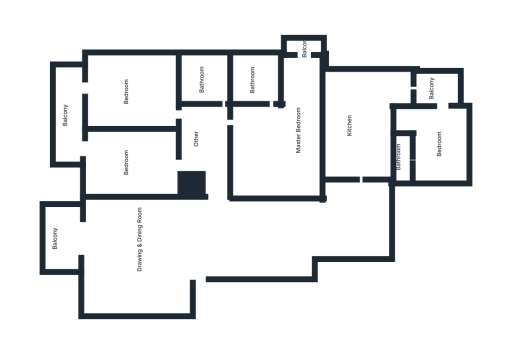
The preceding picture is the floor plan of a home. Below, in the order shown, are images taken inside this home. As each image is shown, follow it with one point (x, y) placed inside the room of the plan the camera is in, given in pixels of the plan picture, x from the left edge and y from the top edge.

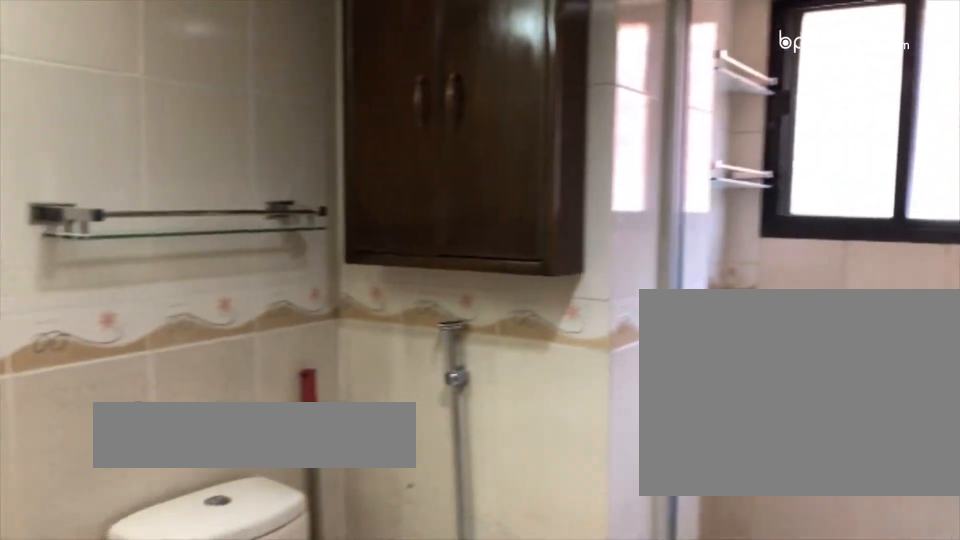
(202, 67)
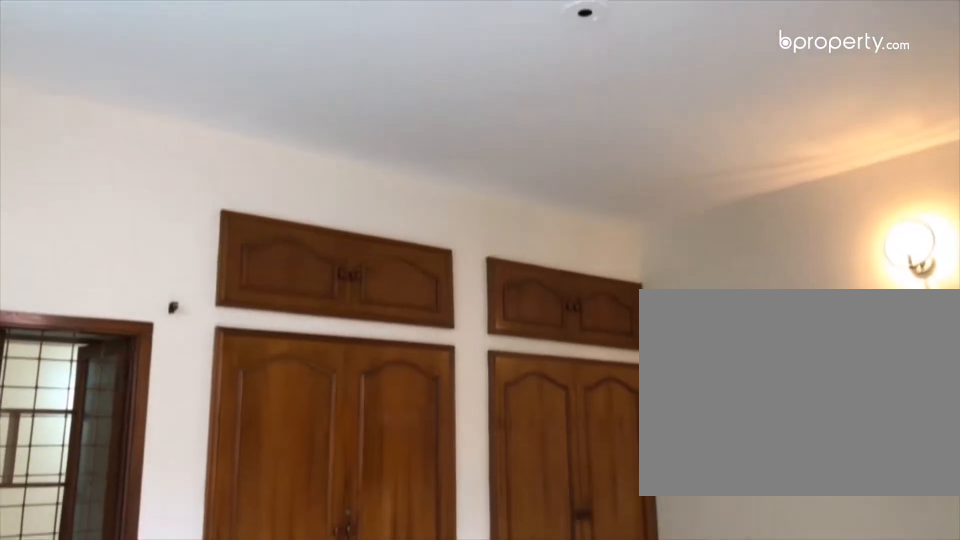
(282, 149)
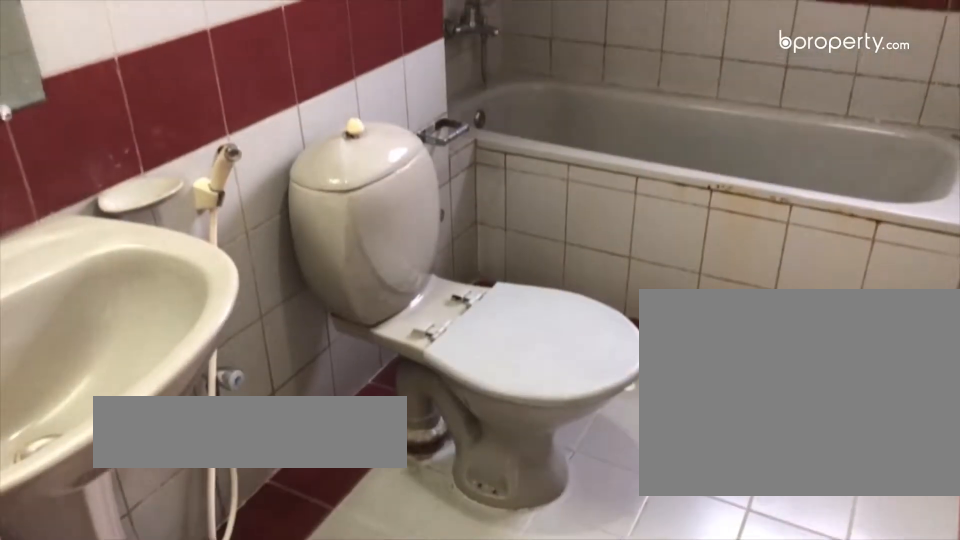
(259, 81)
